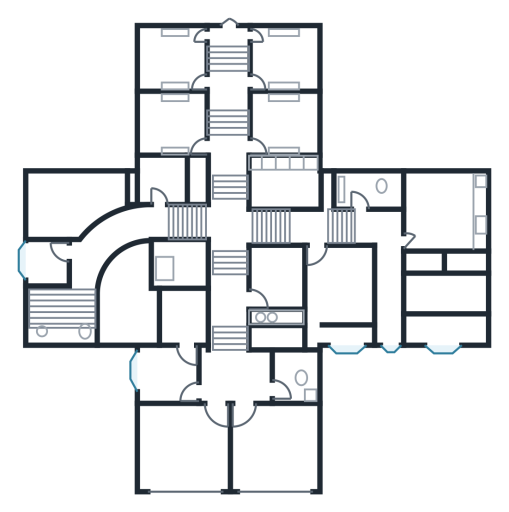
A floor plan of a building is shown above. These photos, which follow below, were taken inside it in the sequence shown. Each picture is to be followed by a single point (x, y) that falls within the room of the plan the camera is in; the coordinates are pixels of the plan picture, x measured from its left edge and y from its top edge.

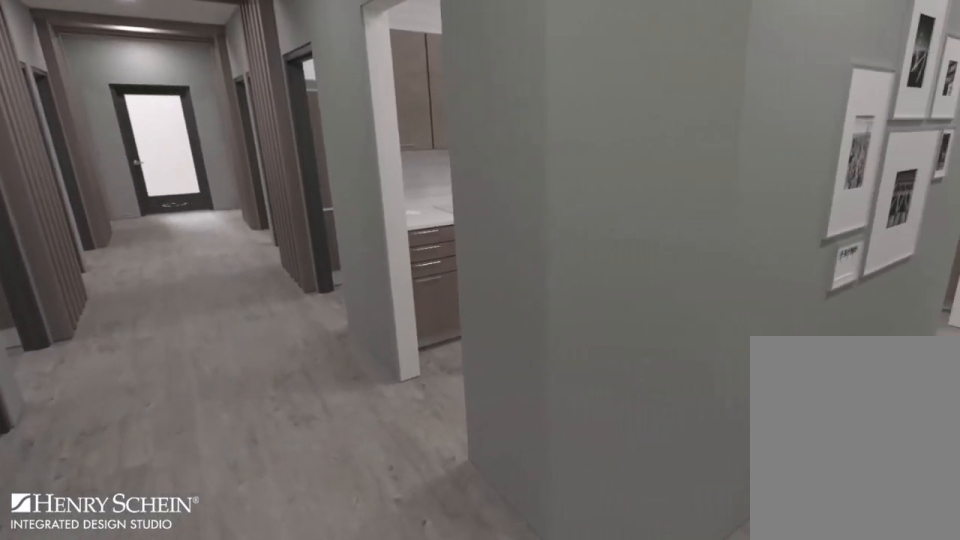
(229, 226)
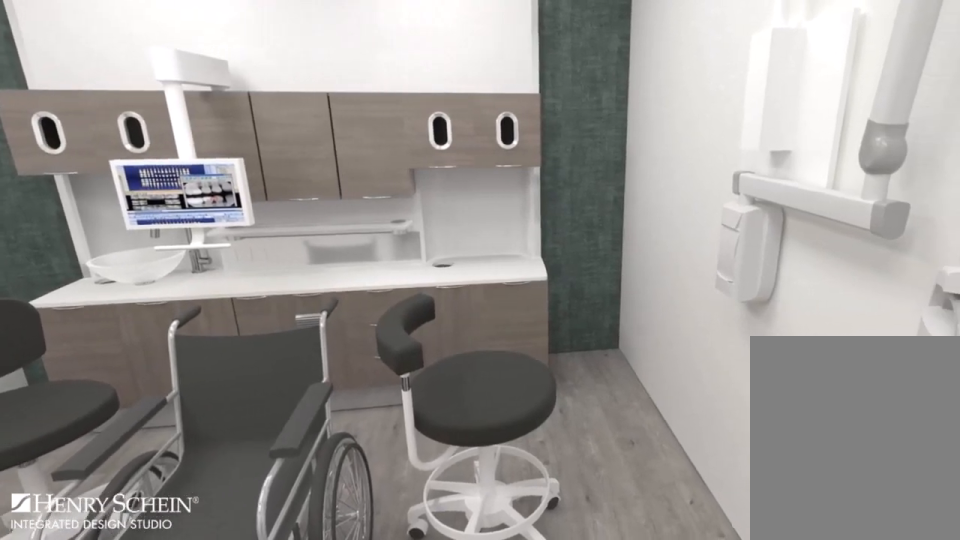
(331, 274)
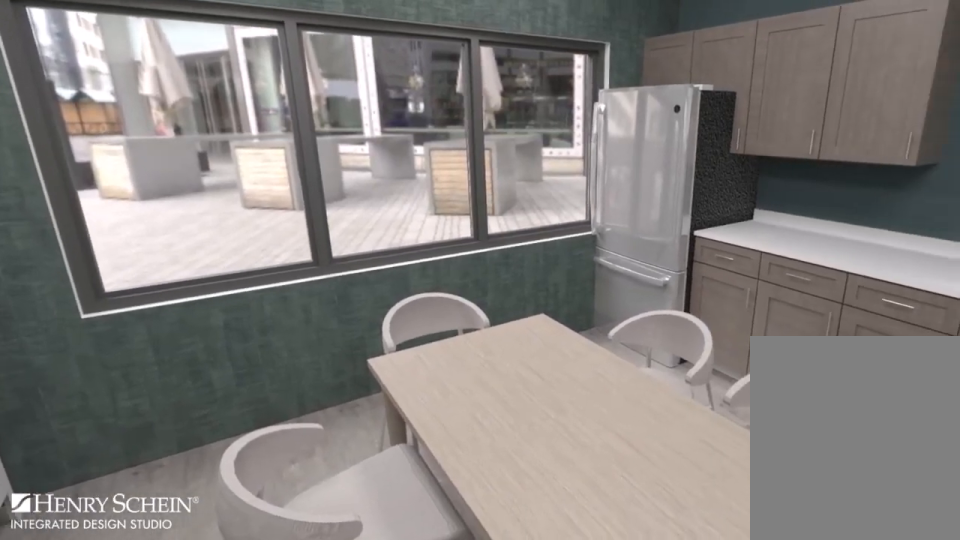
(436, 212)
